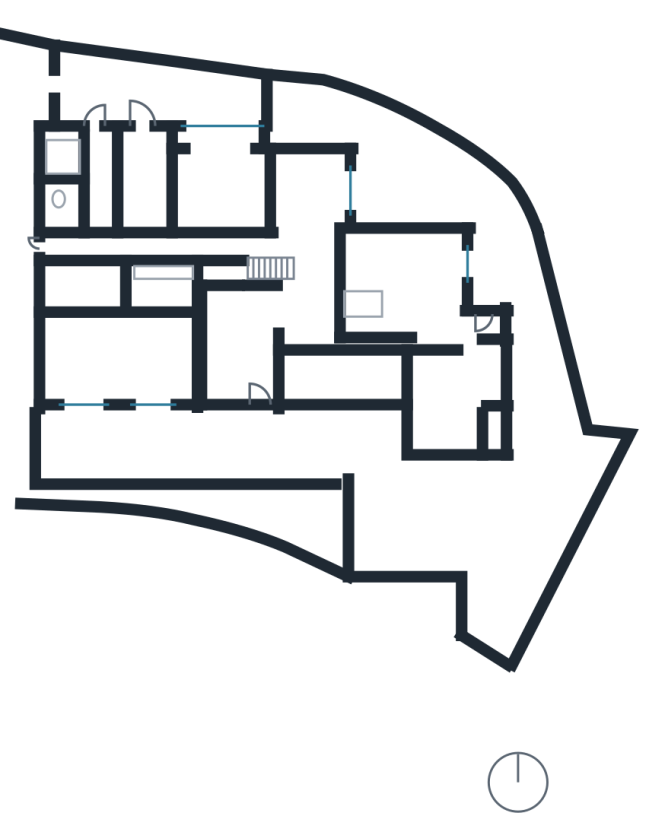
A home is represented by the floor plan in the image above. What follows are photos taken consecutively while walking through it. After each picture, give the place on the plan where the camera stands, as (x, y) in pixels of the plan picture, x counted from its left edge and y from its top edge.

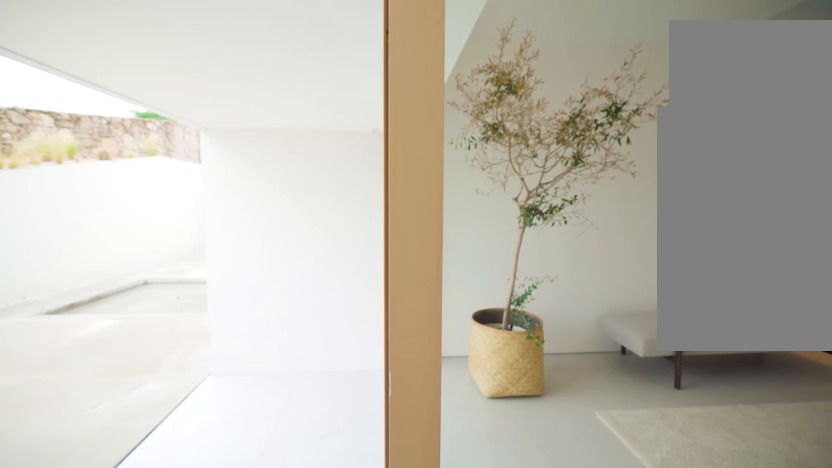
(260, 386)
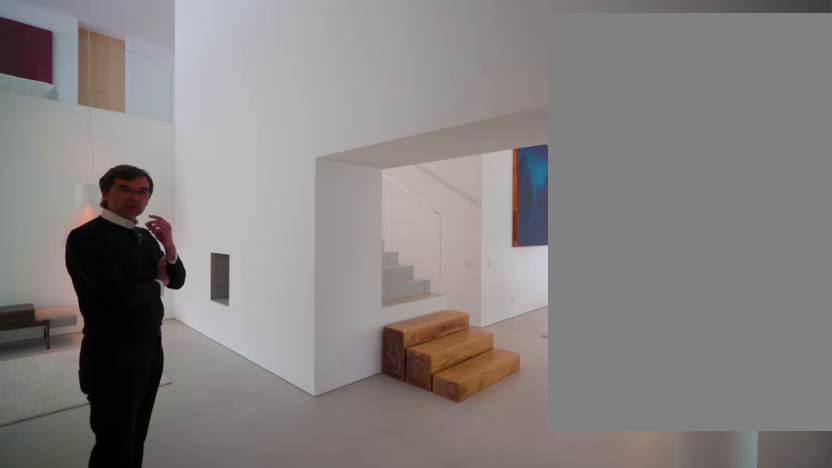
(325, 309)
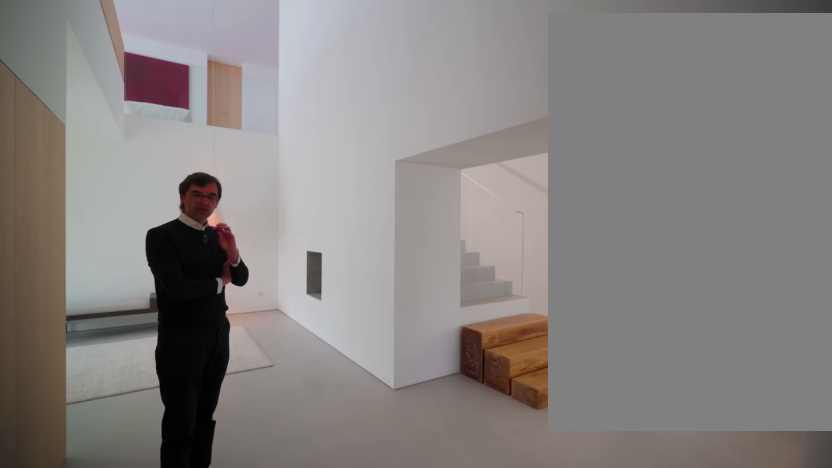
(324, 308)
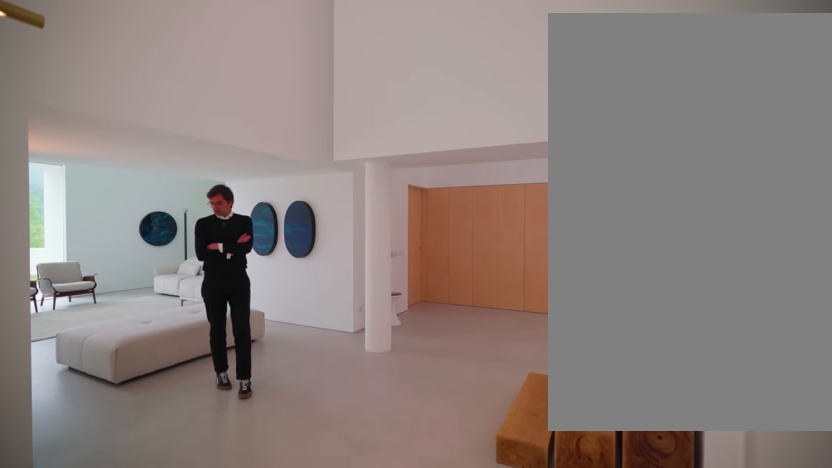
(298, 234)
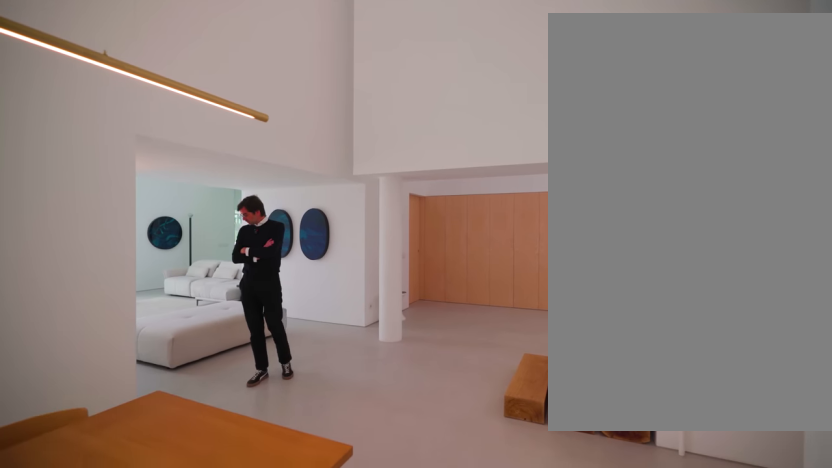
(288, 223)
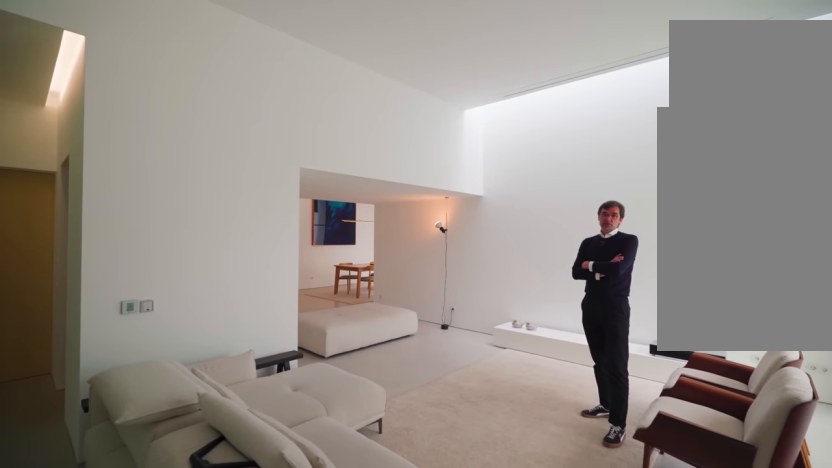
(421, 334)
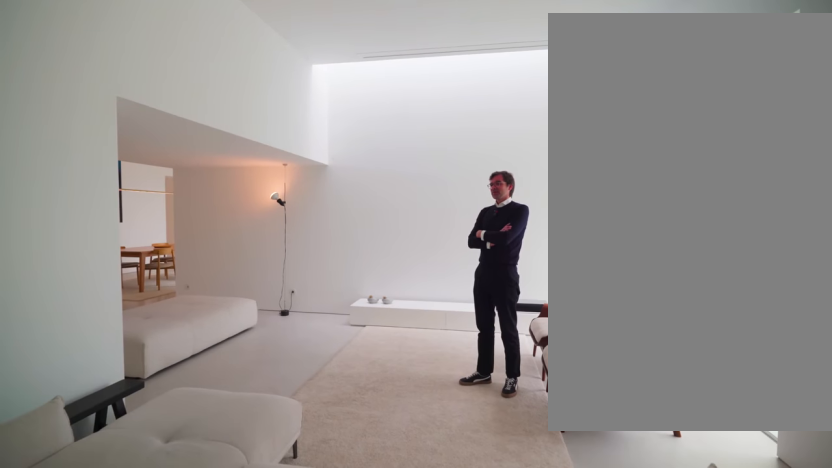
(423, 339)
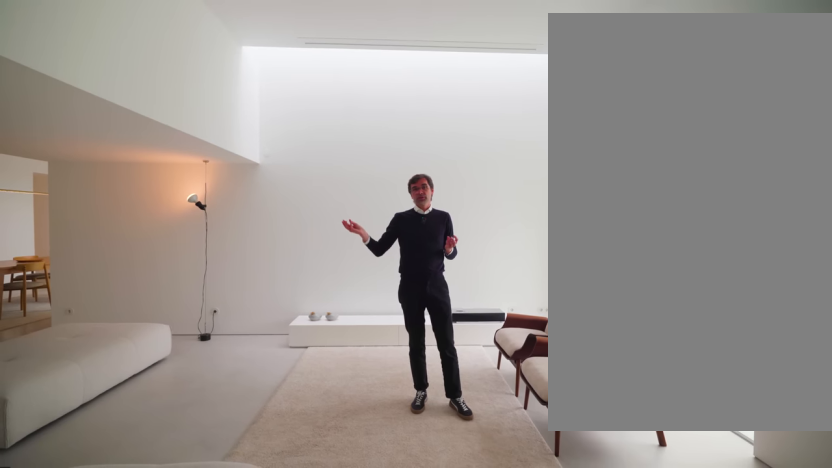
(428, 295)
